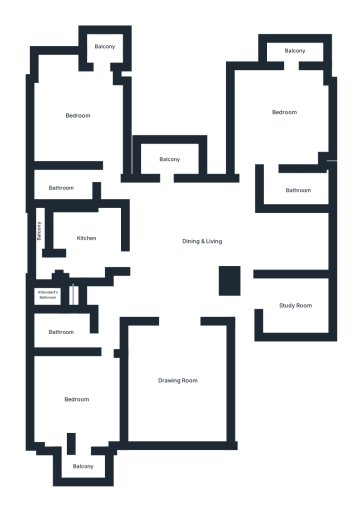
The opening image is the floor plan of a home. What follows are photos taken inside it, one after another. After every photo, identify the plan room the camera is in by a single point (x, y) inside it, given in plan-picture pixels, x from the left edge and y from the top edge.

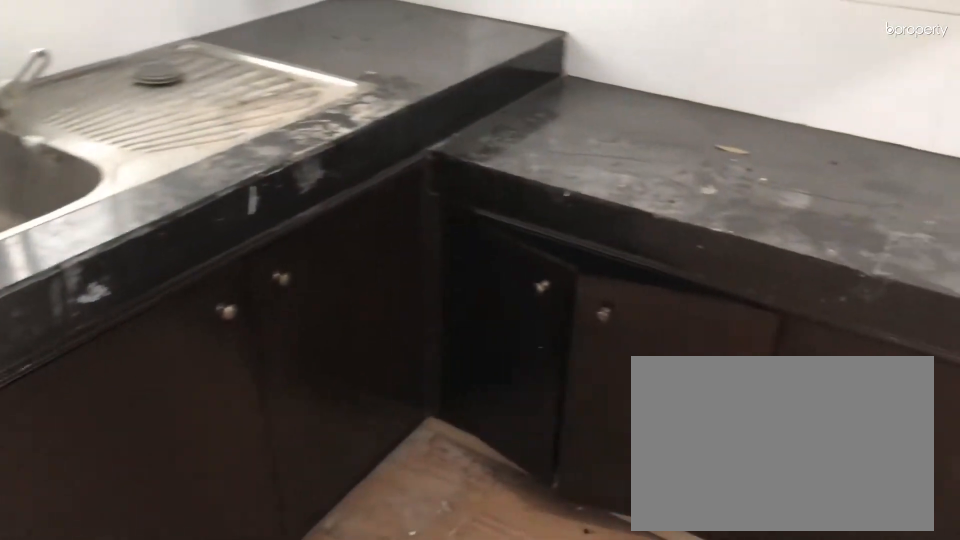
(87, 242)
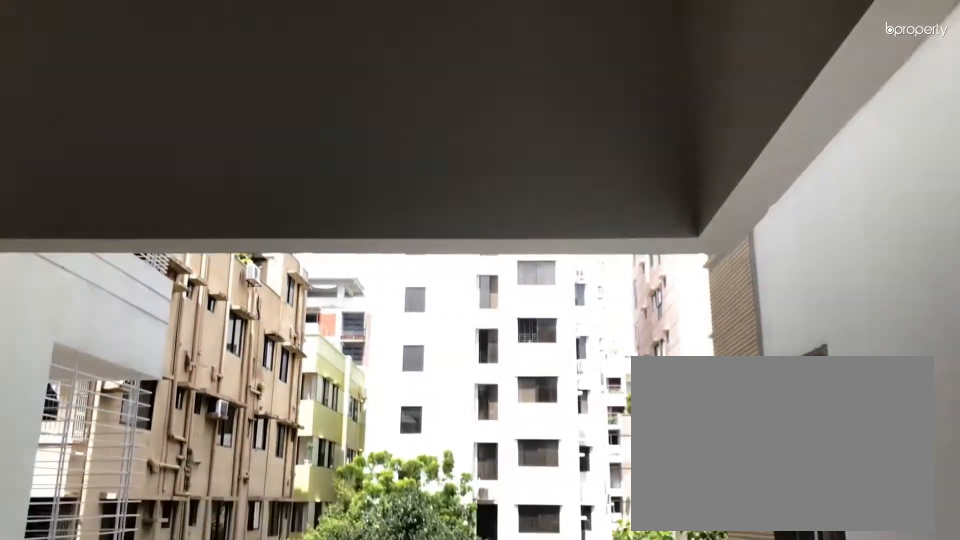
(165, 155)
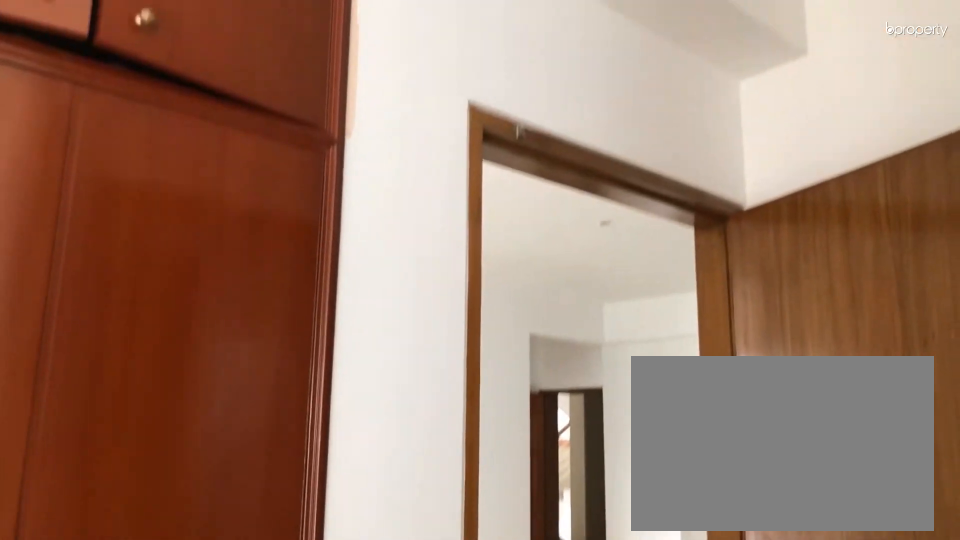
(76, 118)
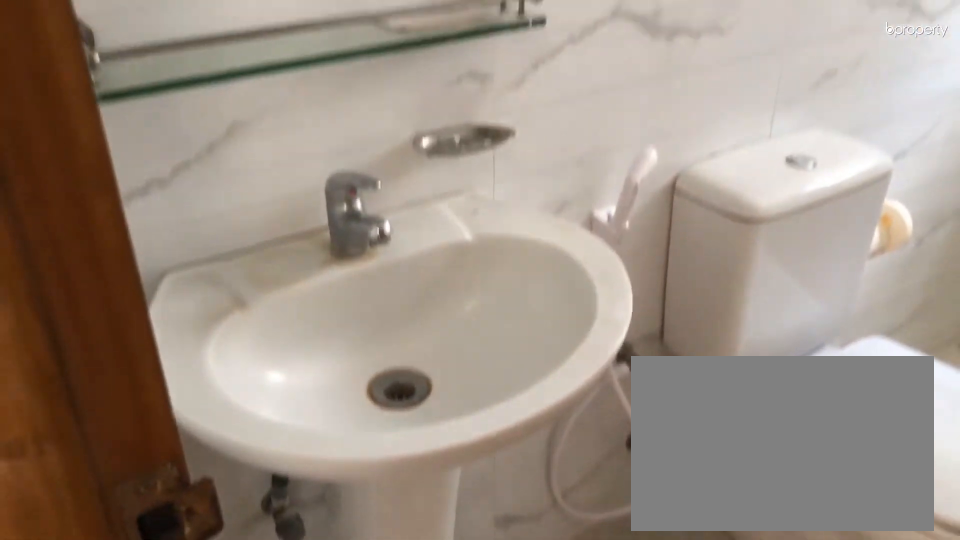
(64, 184)
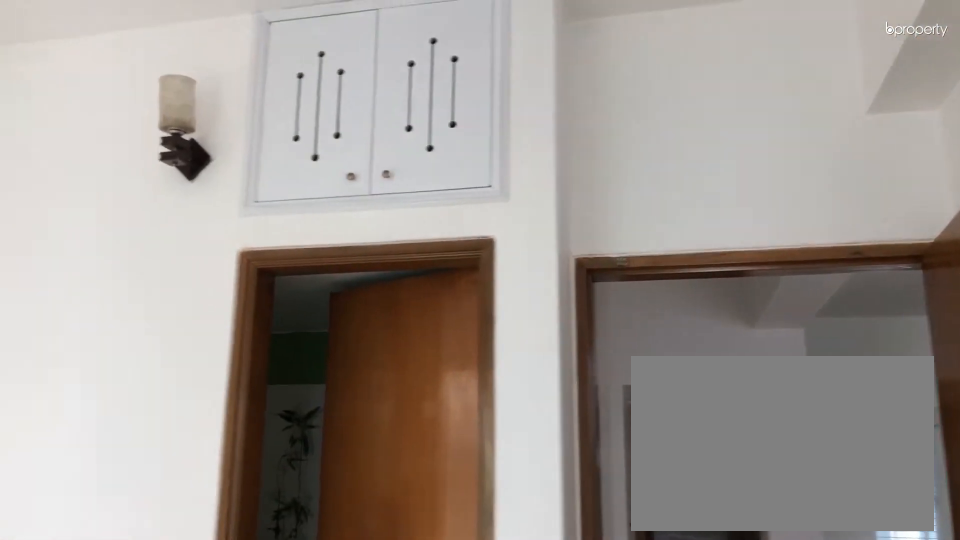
(282, 111)
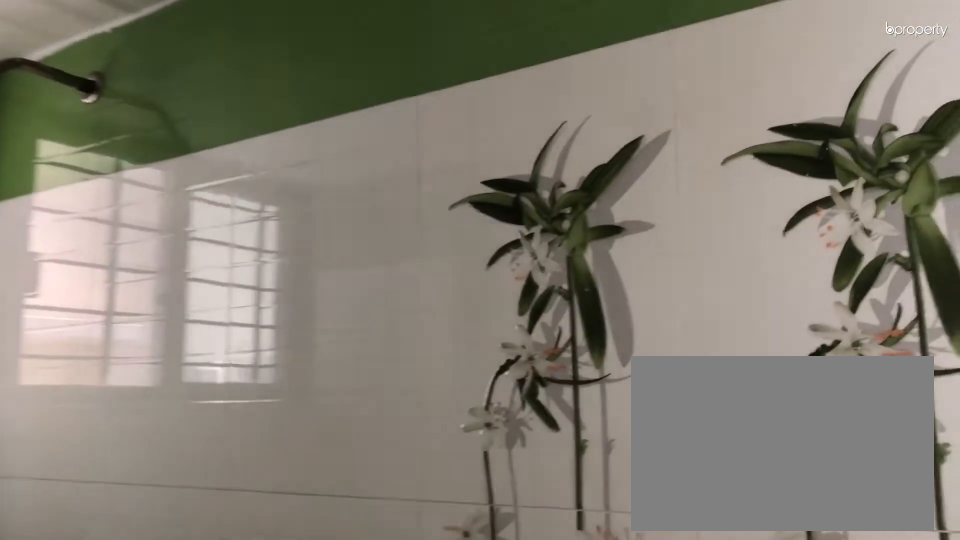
(295, 186)
